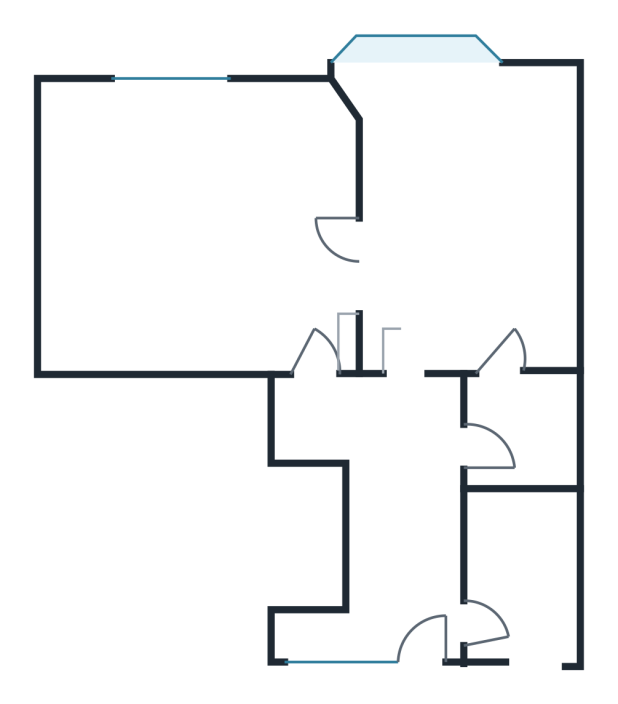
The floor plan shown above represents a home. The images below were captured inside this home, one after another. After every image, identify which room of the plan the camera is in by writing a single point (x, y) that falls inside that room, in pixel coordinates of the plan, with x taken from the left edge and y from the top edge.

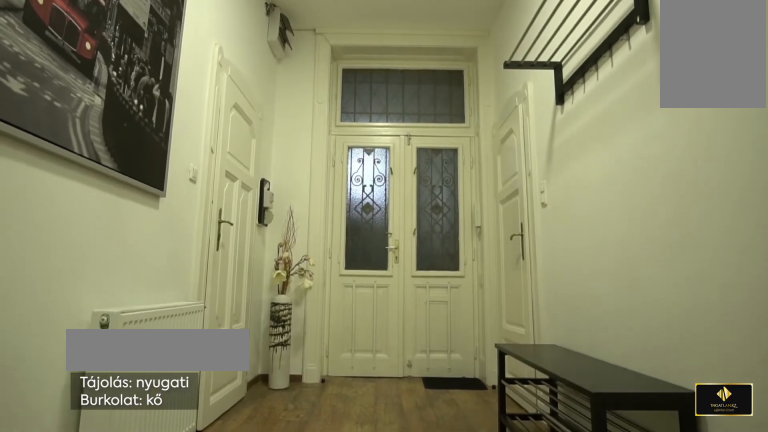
(402, 536)
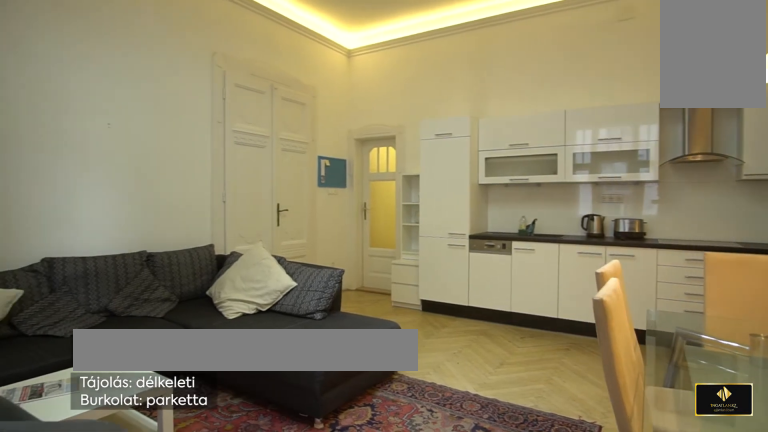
(205, 254)
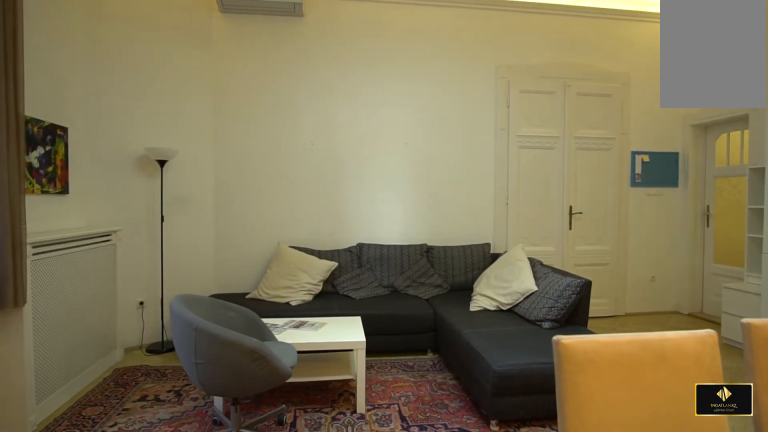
(205, 255)
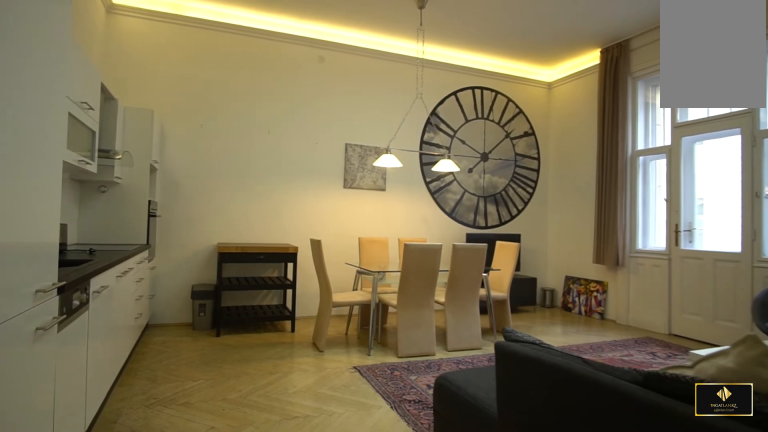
(199, 270)
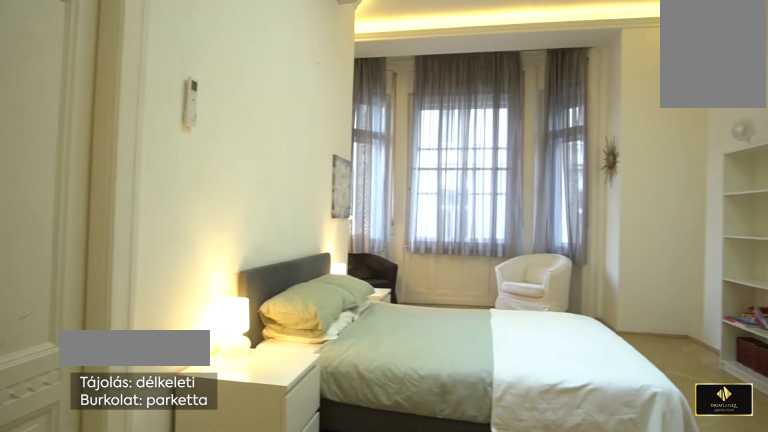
(482, 216)
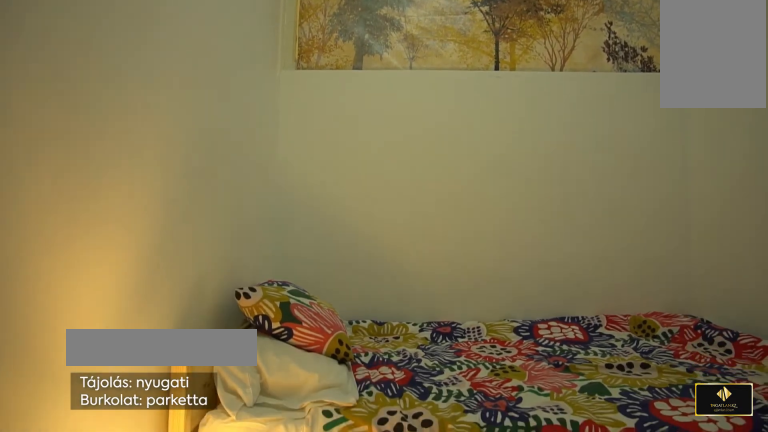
(530, 559)
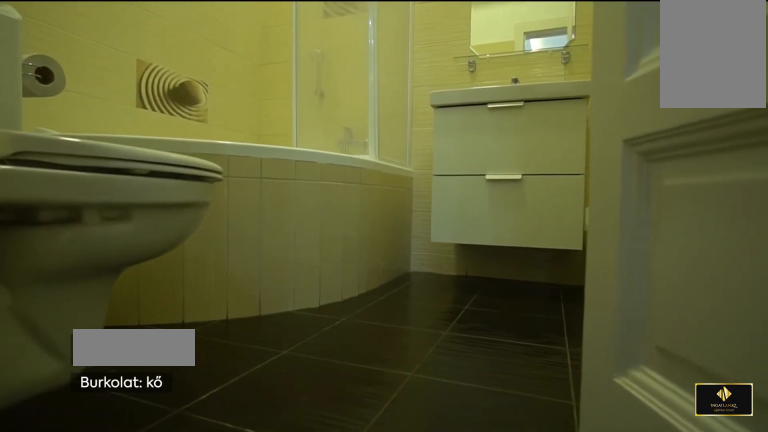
(531, 426)
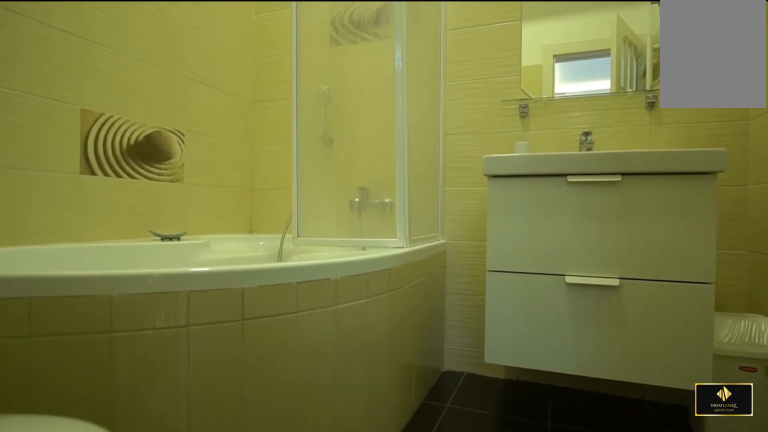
(531, 427)
